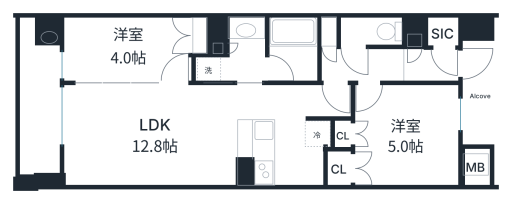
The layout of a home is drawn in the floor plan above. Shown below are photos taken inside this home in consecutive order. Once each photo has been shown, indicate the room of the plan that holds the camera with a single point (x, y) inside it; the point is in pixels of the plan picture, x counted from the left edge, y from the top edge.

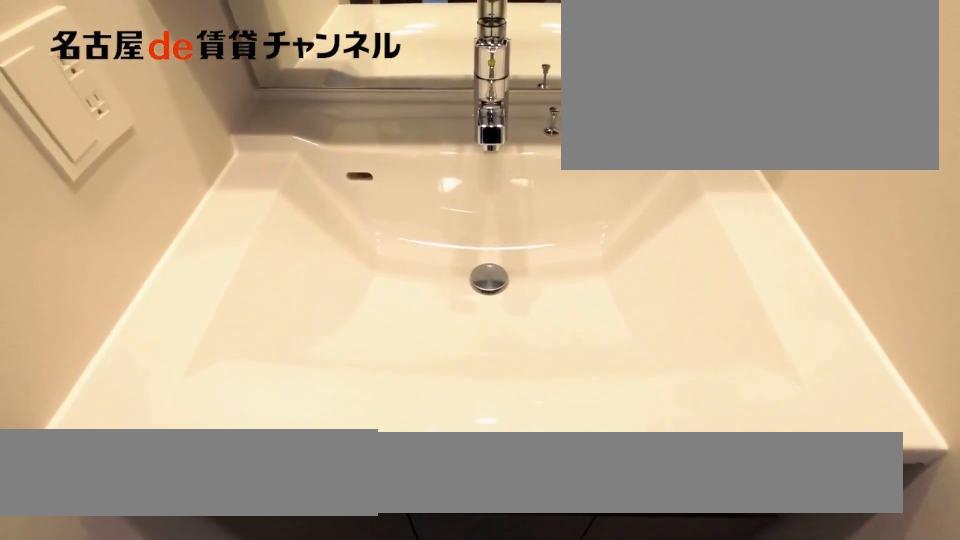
(232, 53)
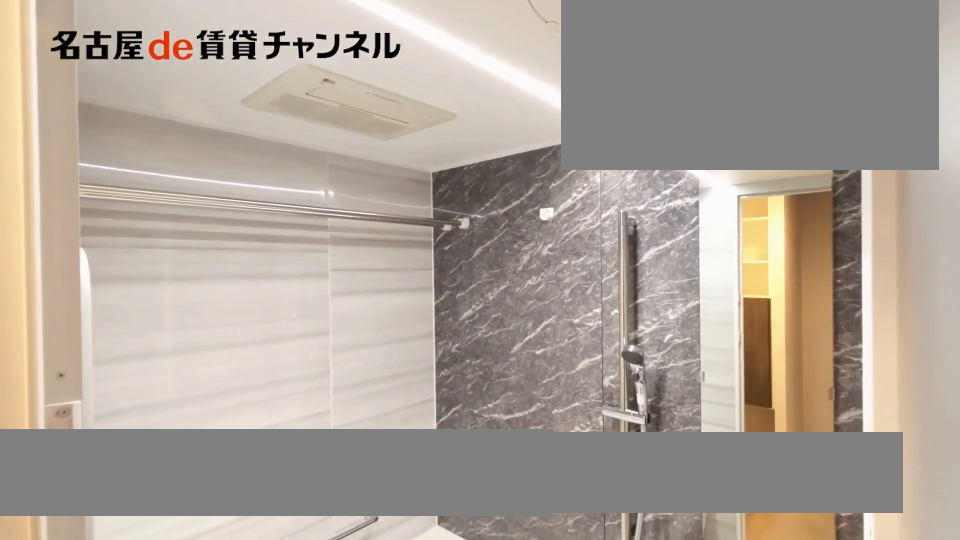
(292, 51)
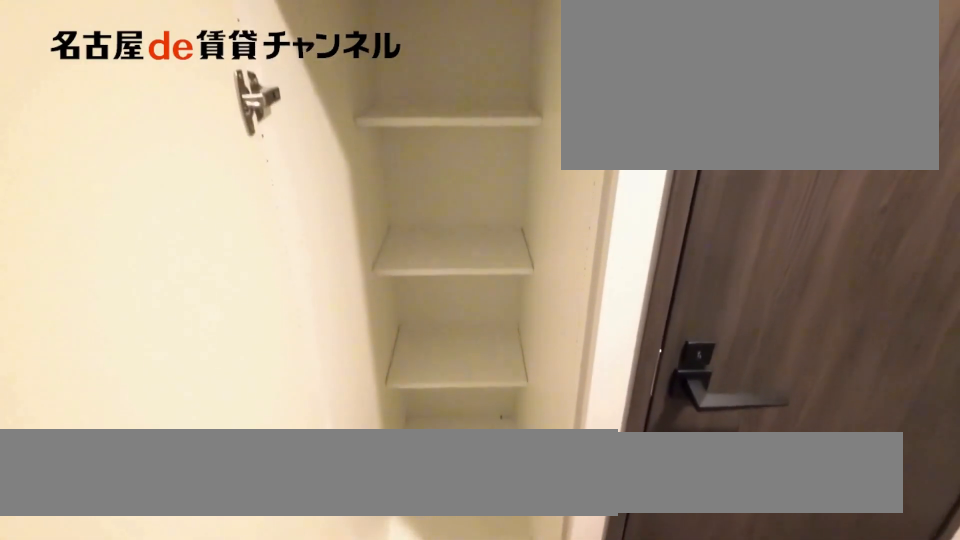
(328, 33)
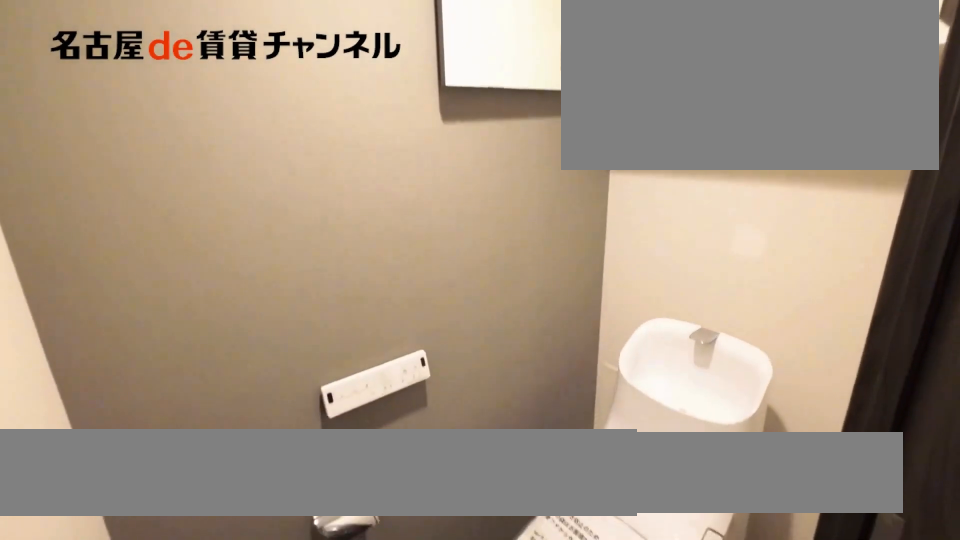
(371, 32)
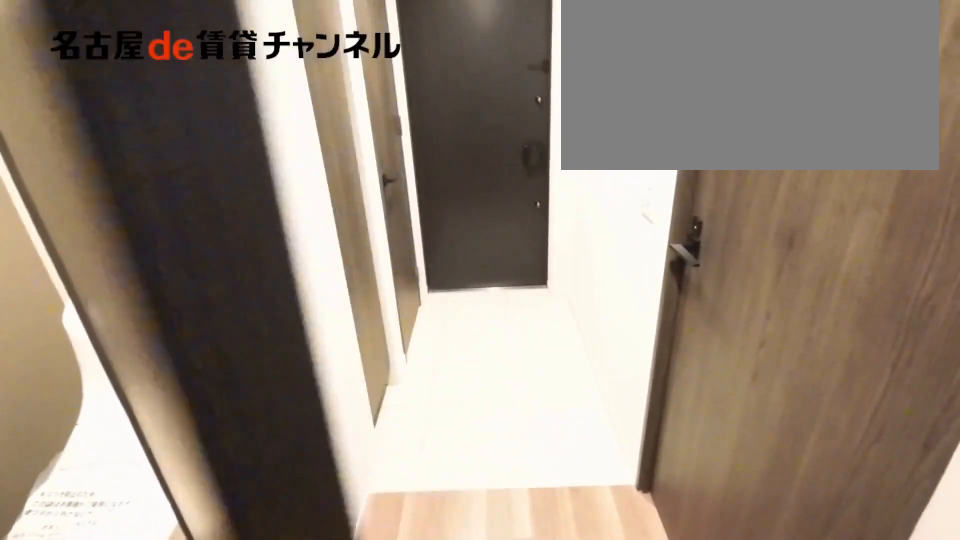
(371, 32)
